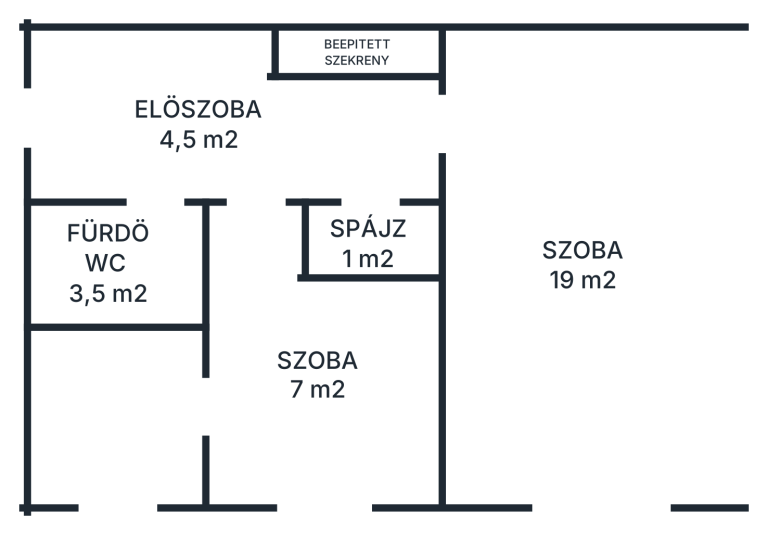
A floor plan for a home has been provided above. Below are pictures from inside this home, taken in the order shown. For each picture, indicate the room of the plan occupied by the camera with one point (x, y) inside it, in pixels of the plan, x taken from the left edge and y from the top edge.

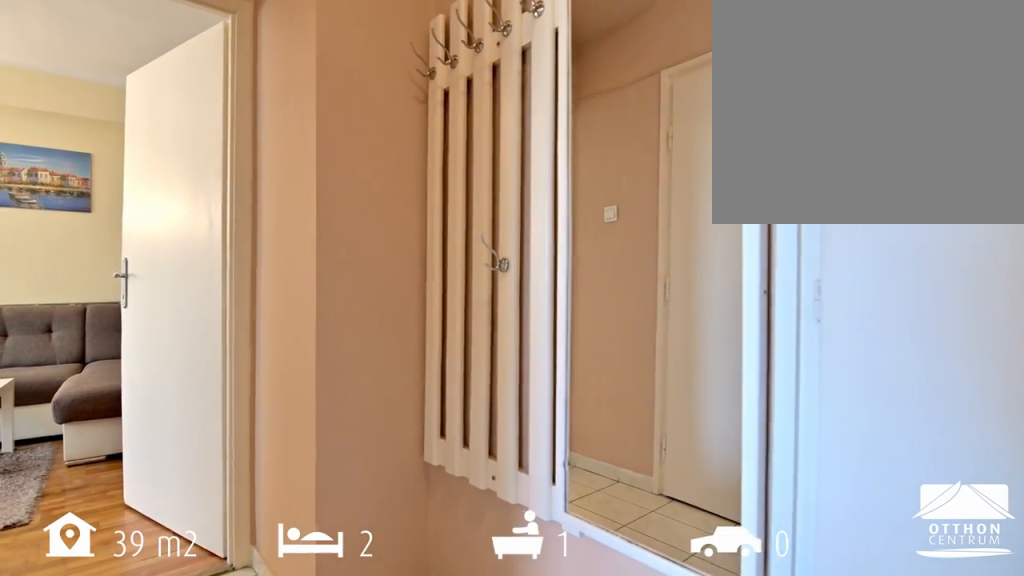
(208, 120)
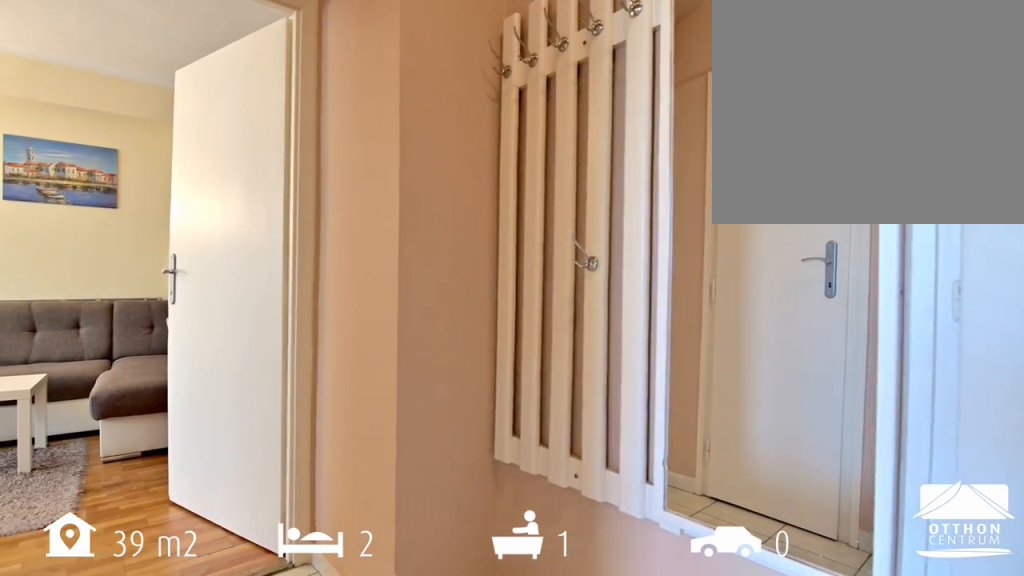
(208, 121)
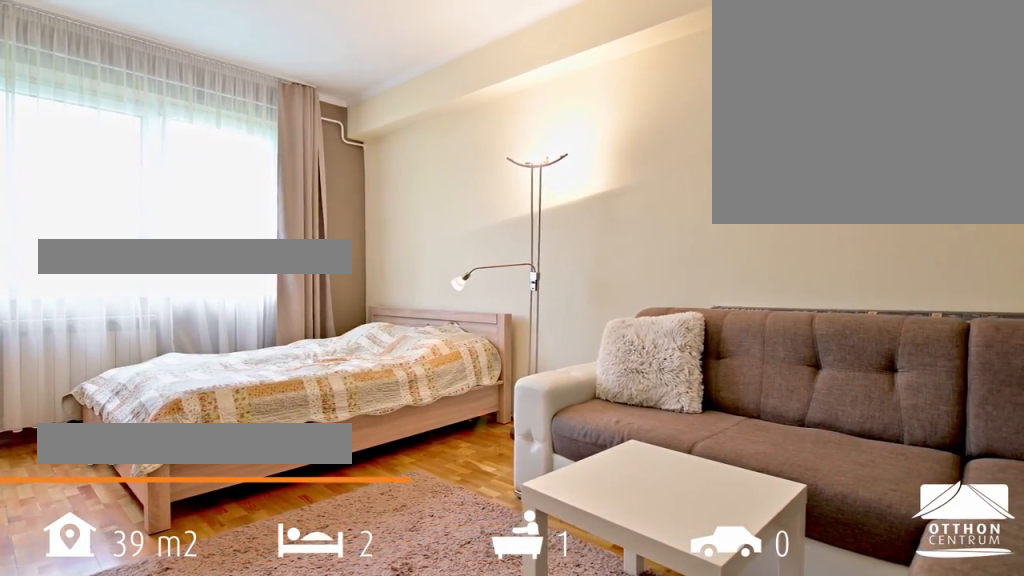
(597, 251)
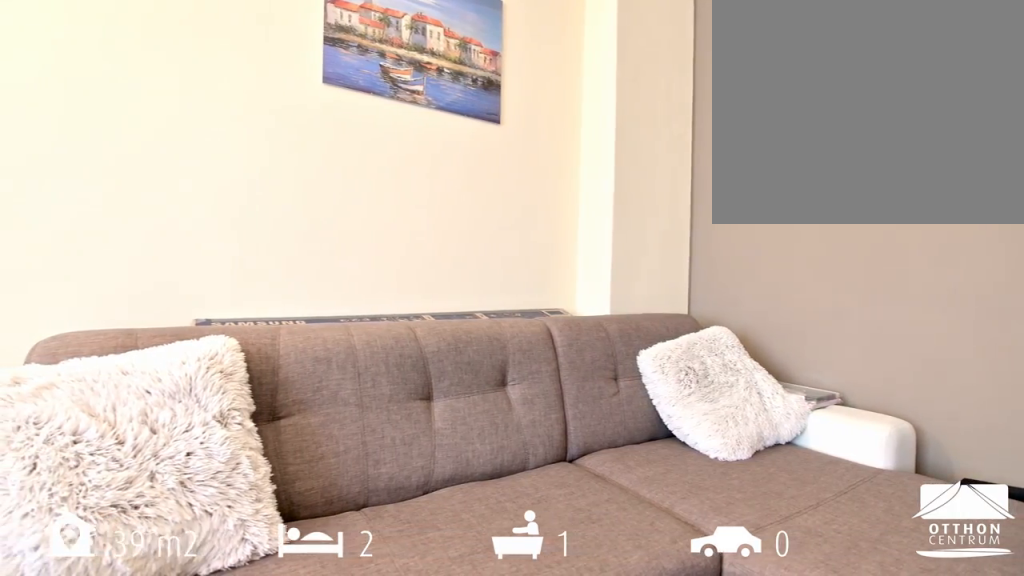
(597, 251)
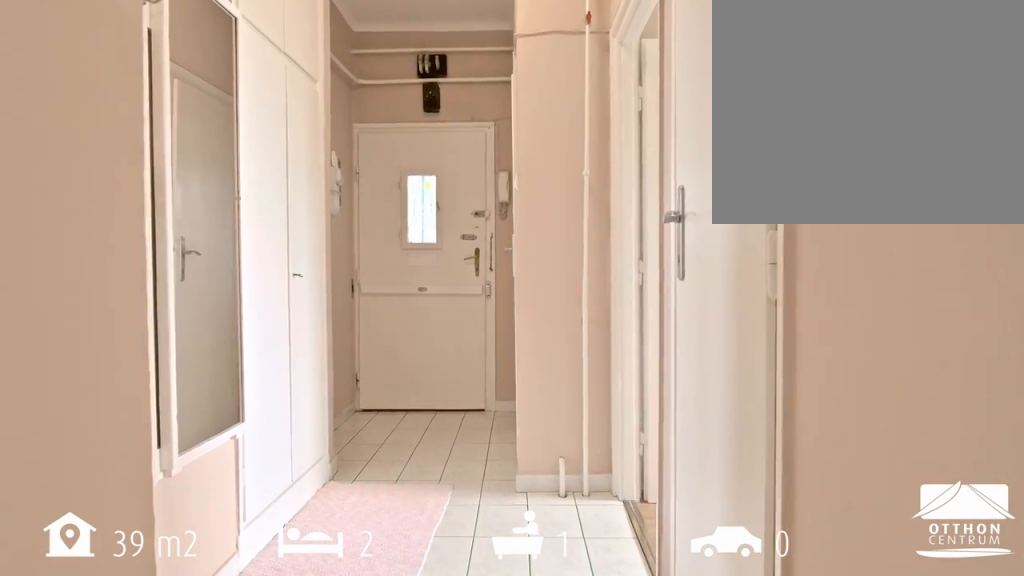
(209, 120)
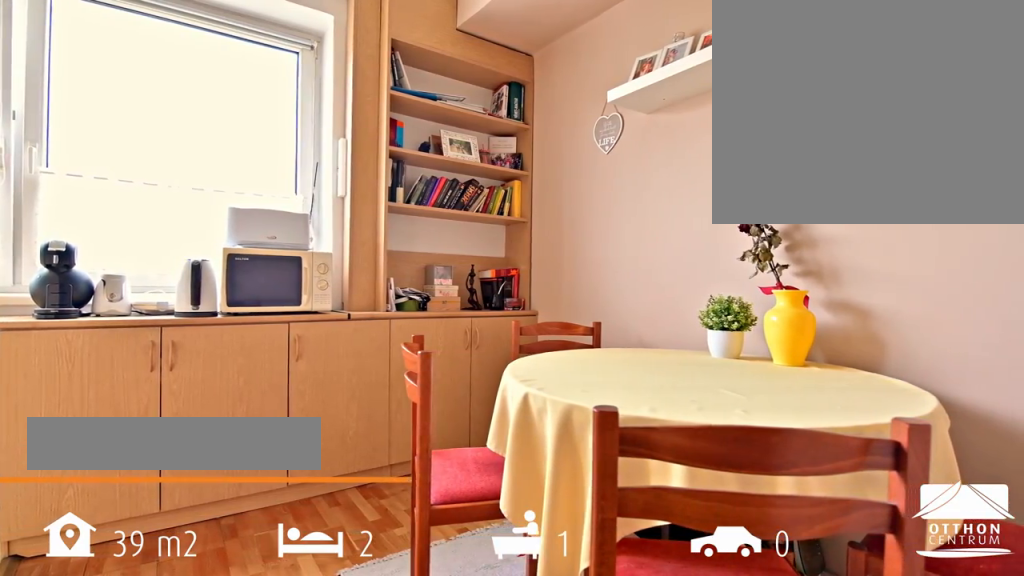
(315, 370)
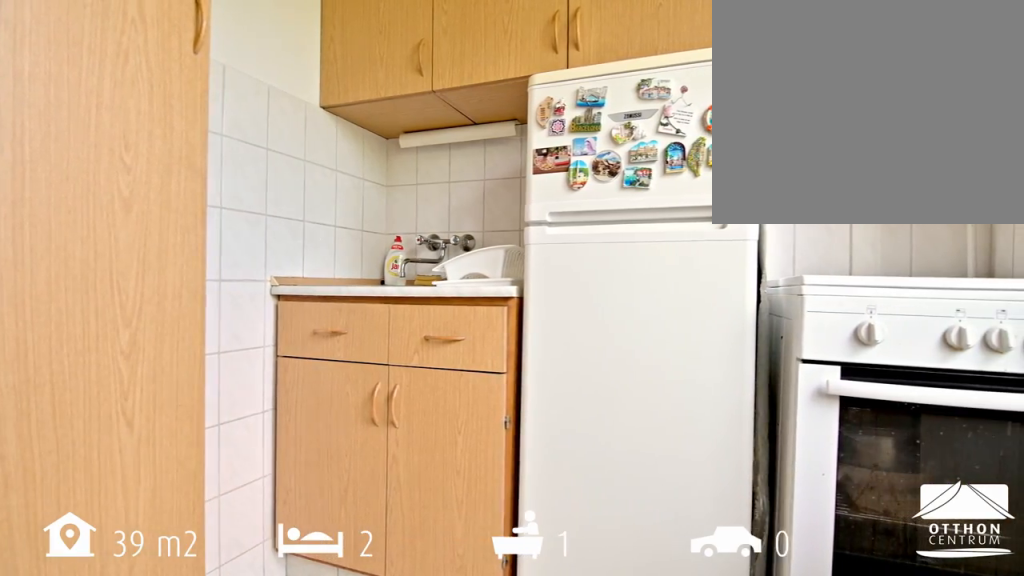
(121, 422)
